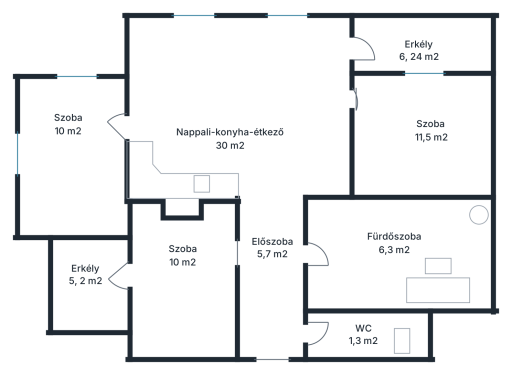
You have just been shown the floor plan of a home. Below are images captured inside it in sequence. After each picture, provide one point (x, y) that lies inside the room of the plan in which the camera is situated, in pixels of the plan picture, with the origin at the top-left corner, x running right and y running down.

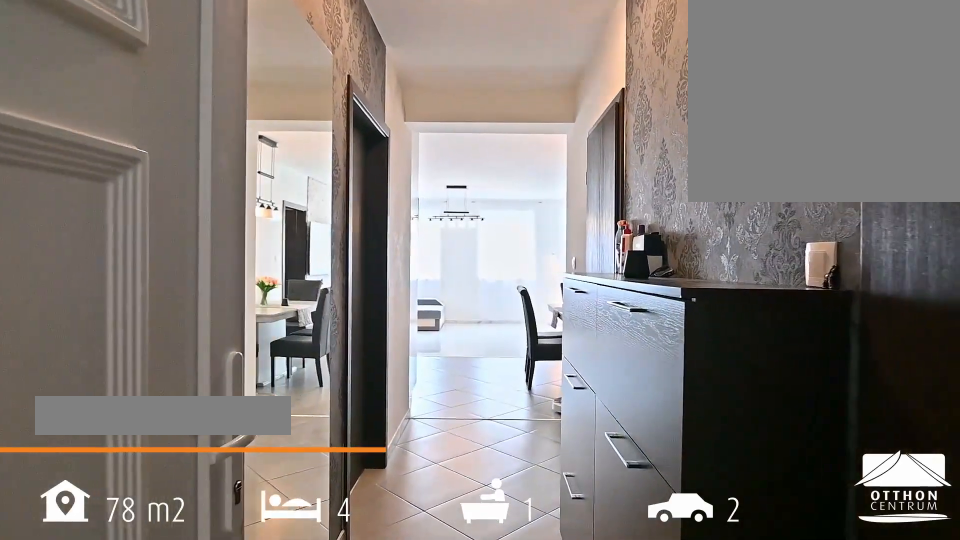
(274, 279)
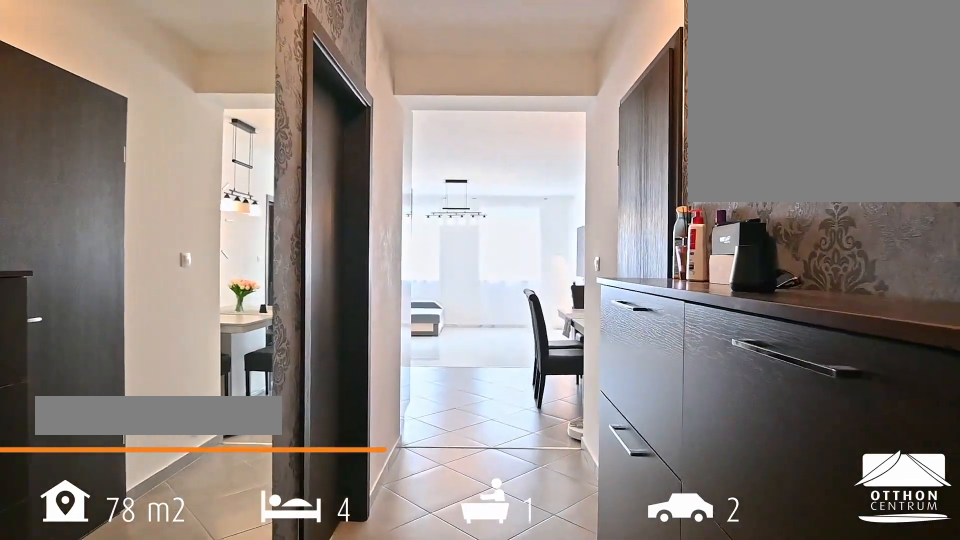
(274, 279)
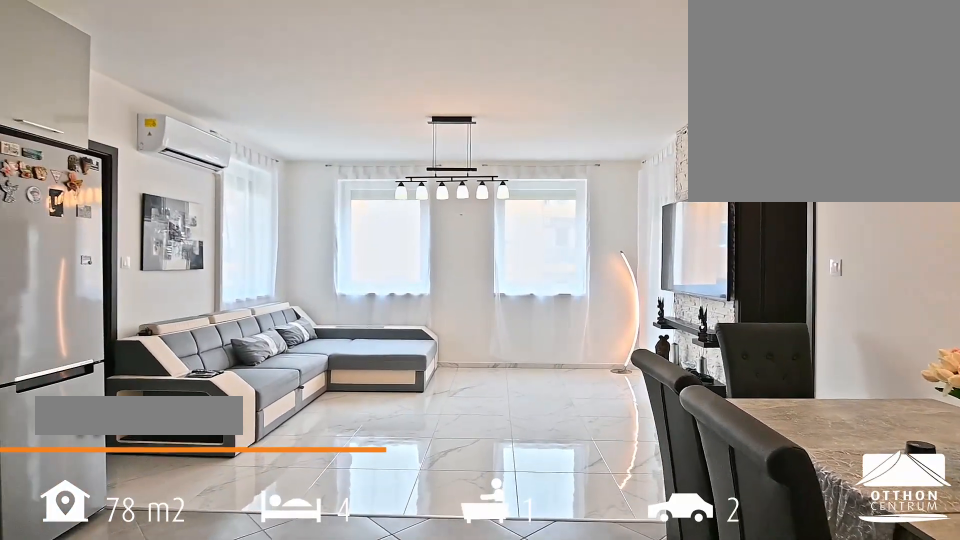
(274, 189)
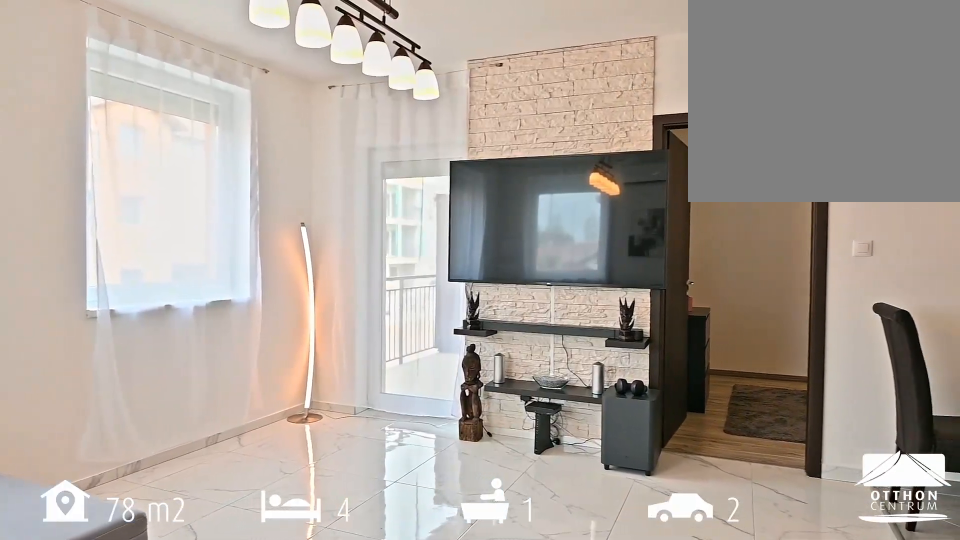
(238, 75)
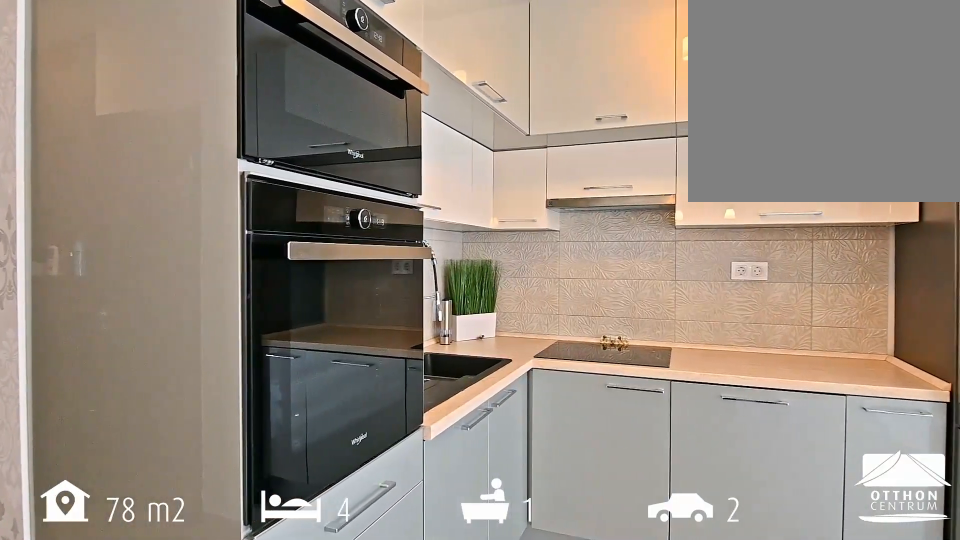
(242, 149)
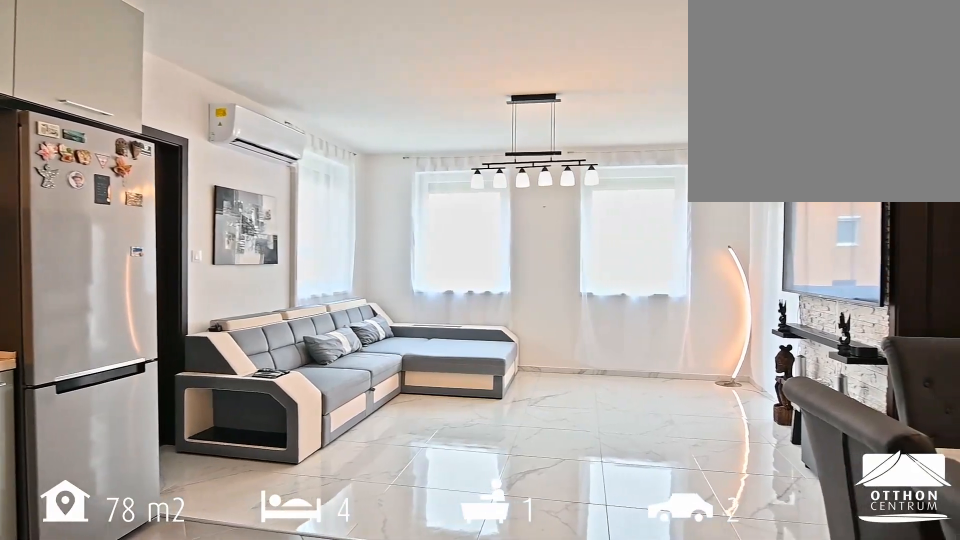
(274, 197)
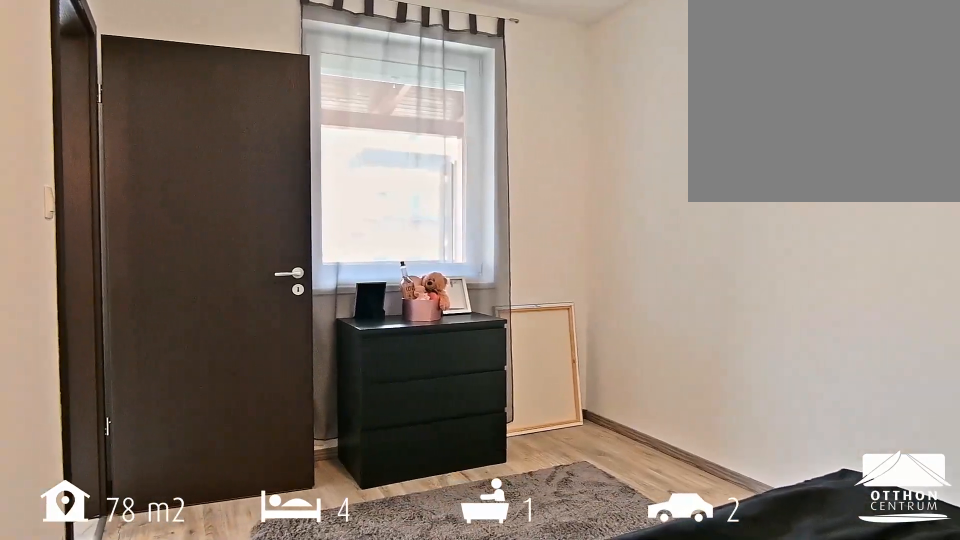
(421, 142)
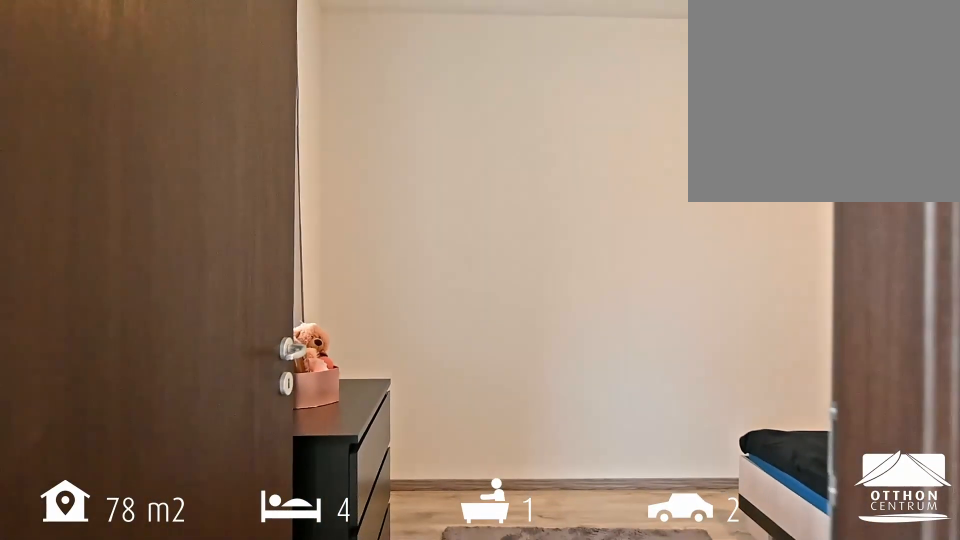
(420, 142)
